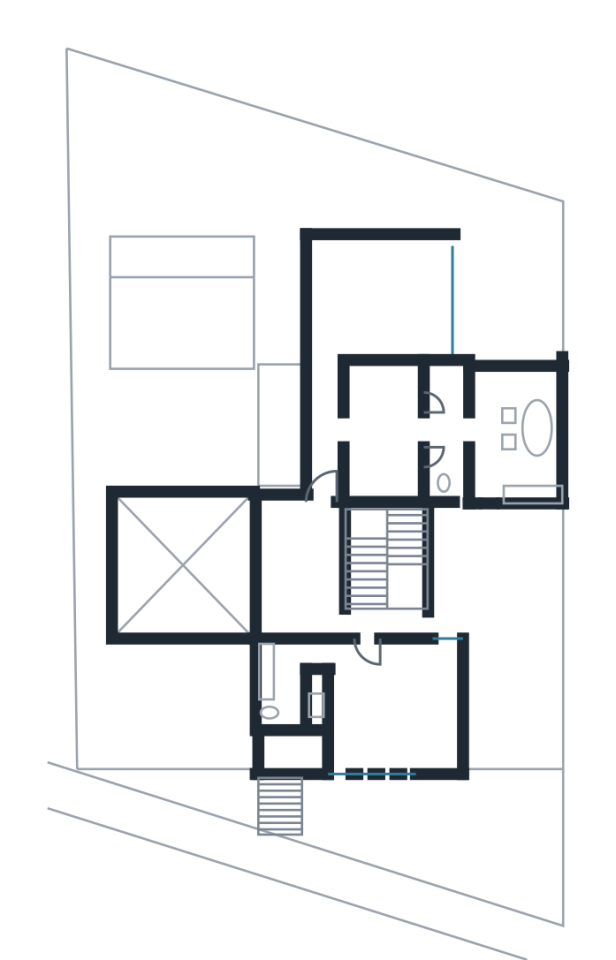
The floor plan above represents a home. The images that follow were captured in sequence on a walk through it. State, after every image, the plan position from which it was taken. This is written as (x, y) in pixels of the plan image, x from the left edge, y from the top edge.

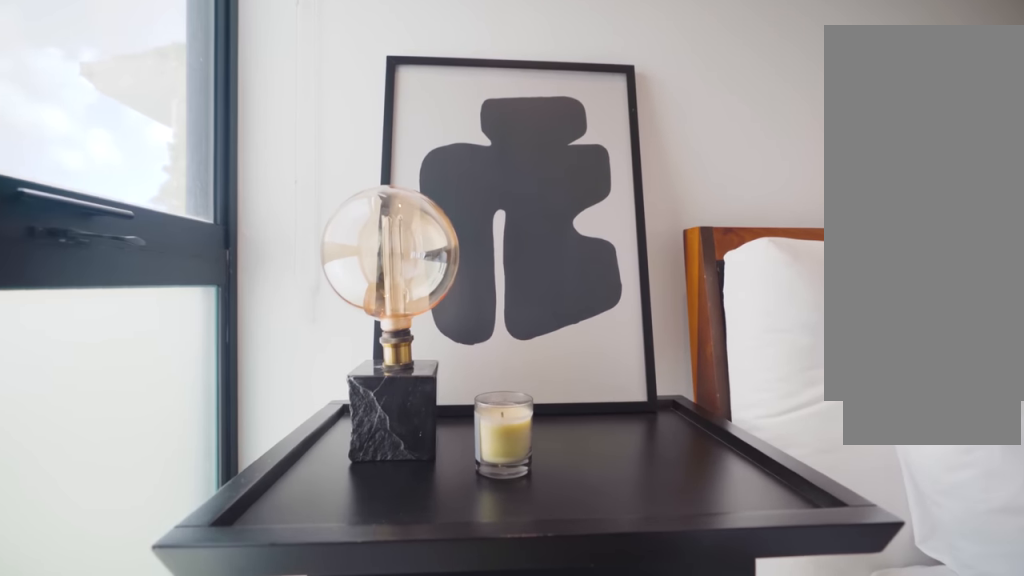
(421, 658)
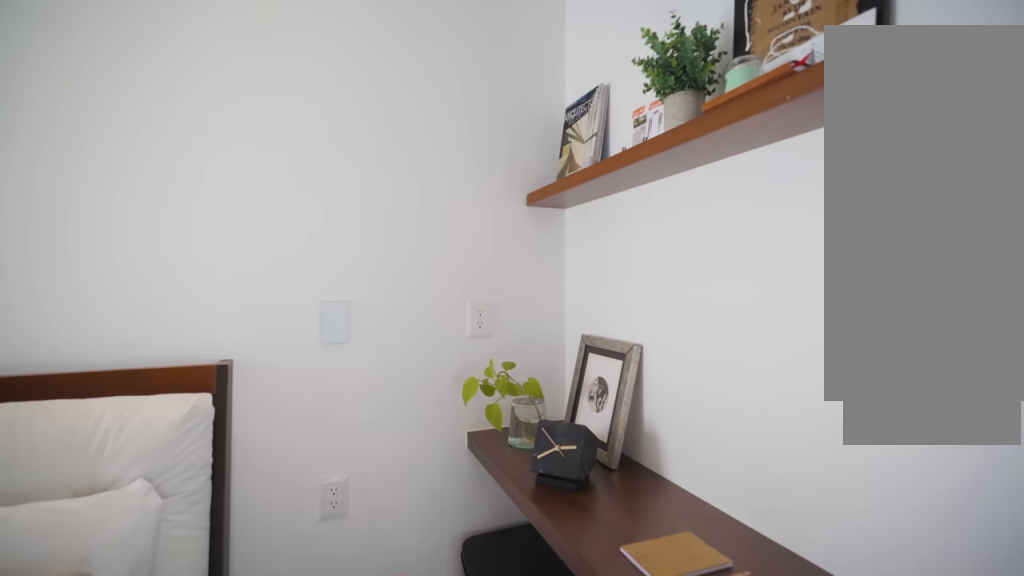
(398, 740)
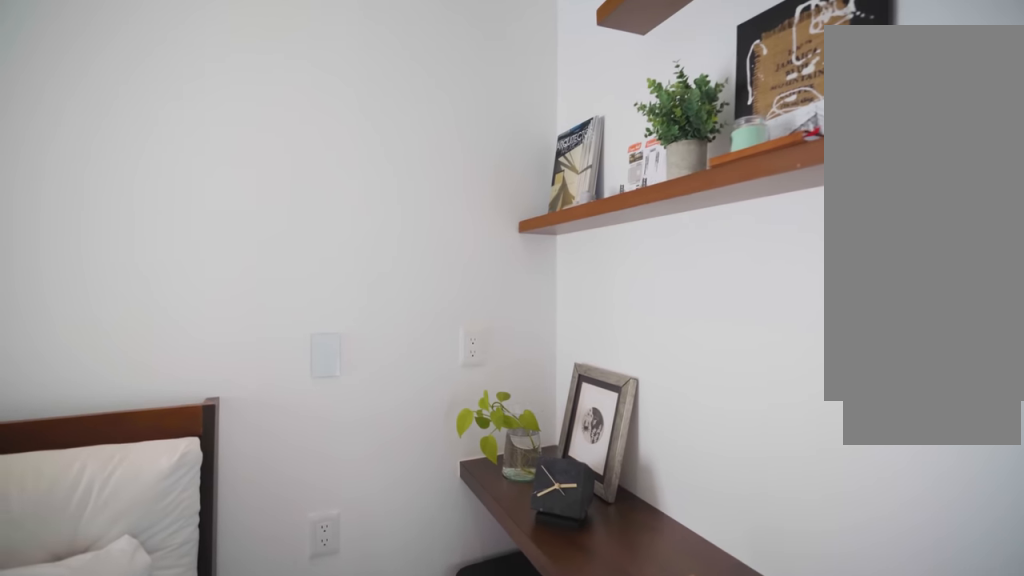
(417, 743)
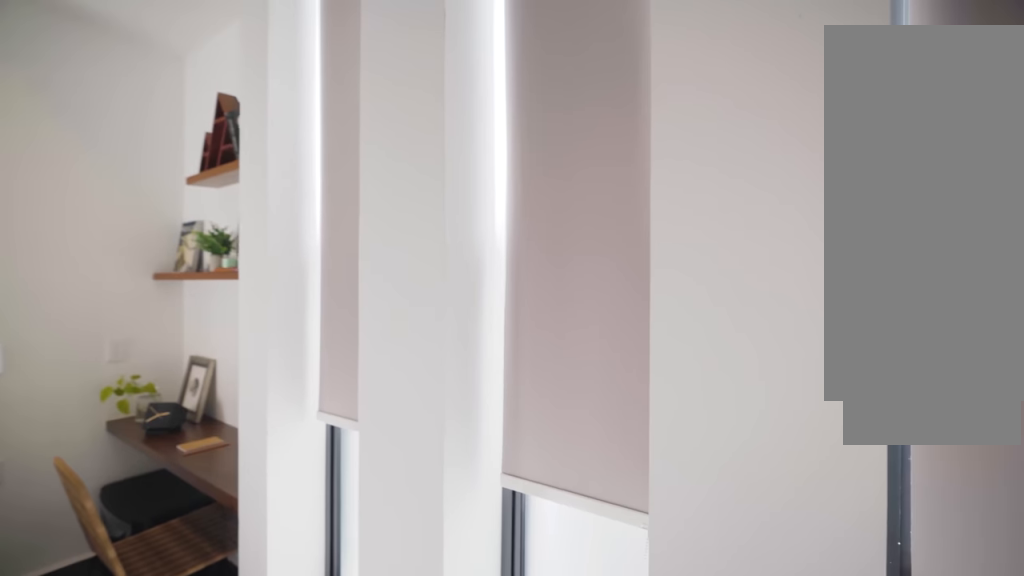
(361, 738)
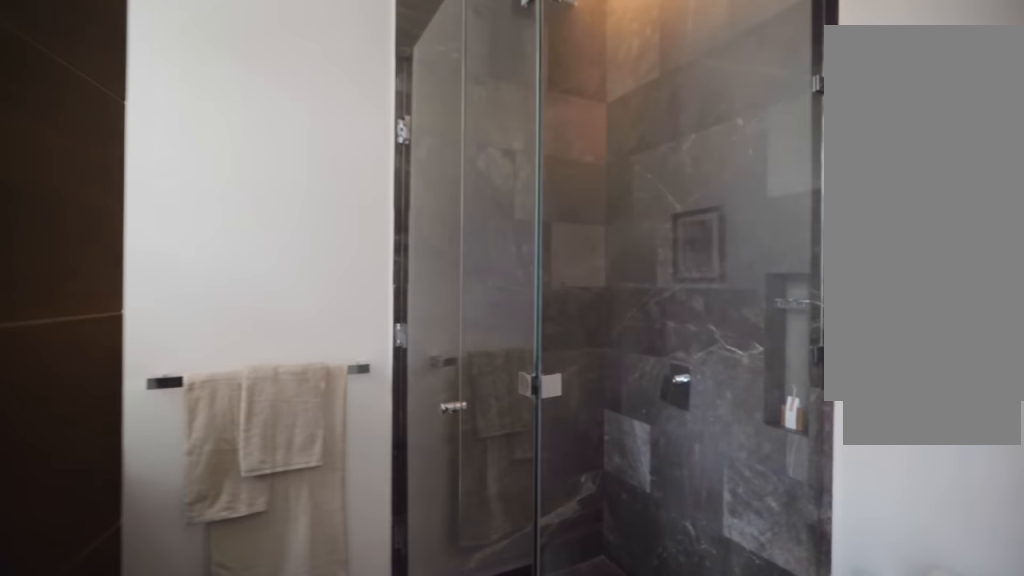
(297, 752)
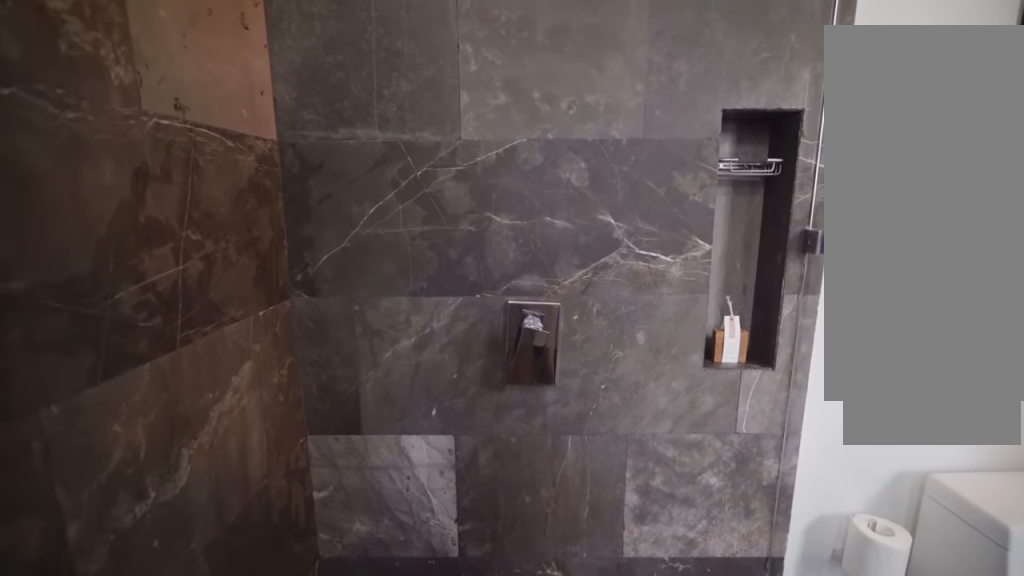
(288, 703)
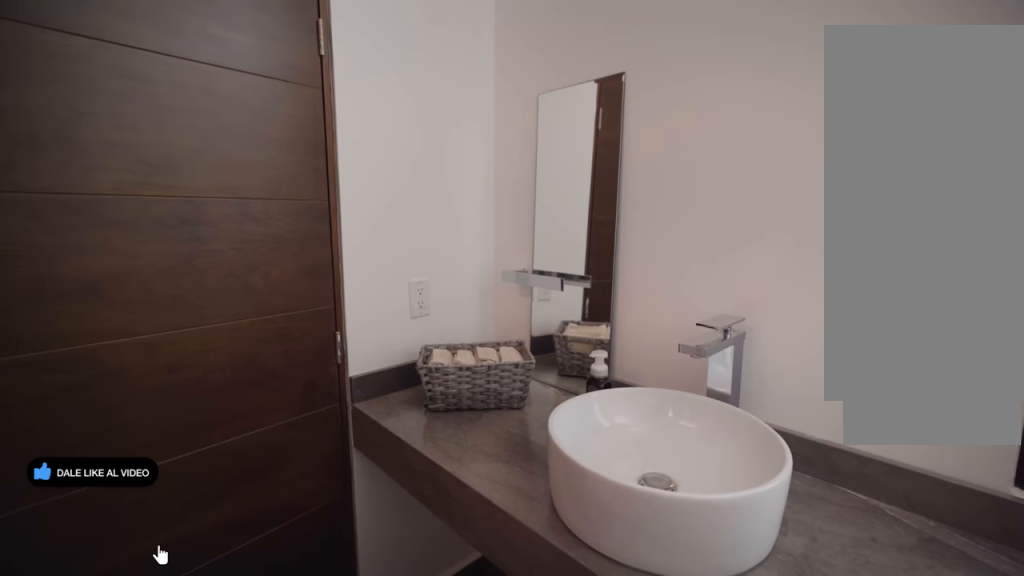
(302, 701)
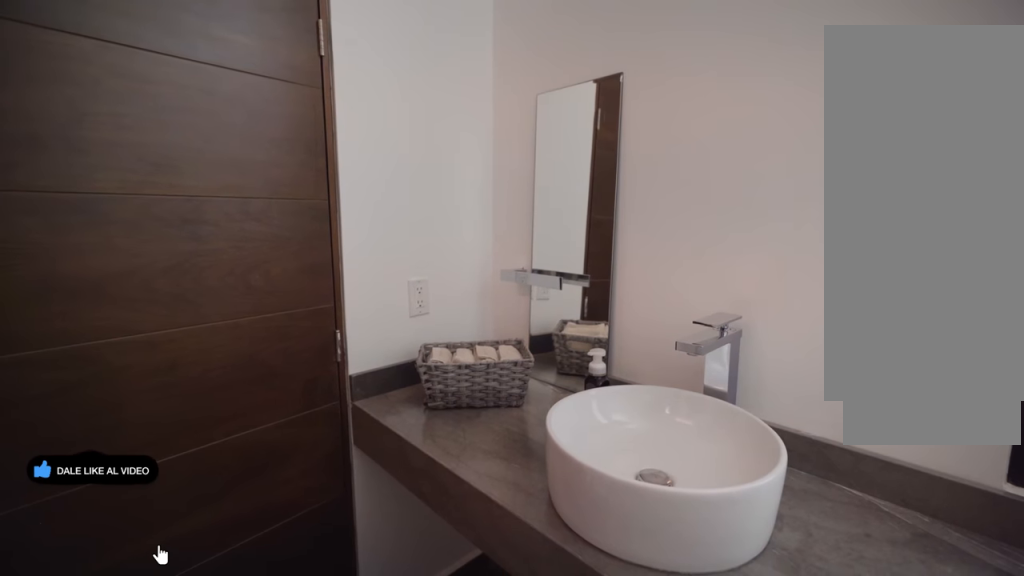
(303, 700)
